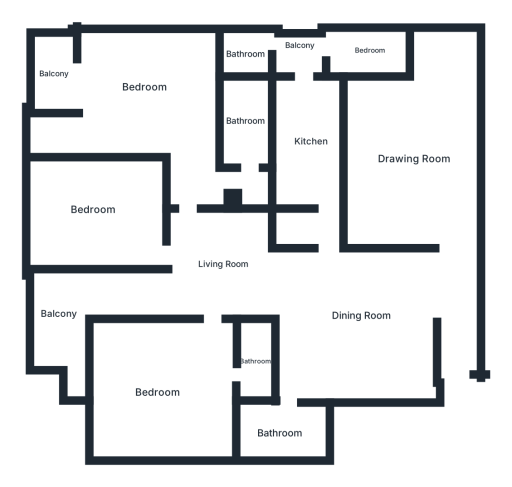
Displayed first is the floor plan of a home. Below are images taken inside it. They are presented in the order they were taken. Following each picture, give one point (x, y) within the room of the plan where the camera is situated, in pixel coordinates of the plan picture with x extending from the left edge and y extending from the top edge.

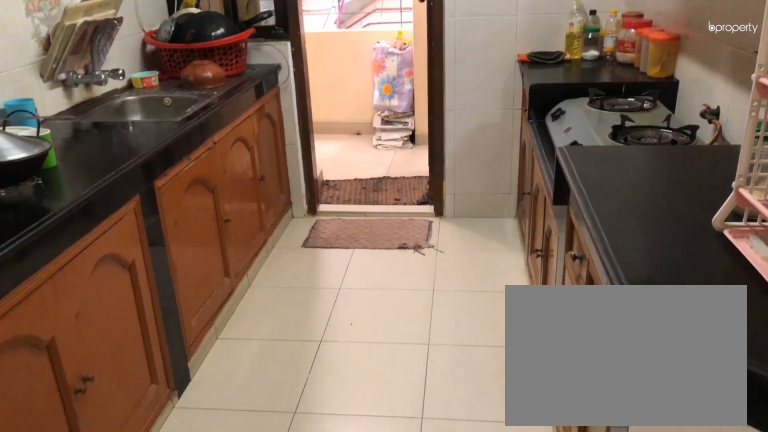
(309, 143)
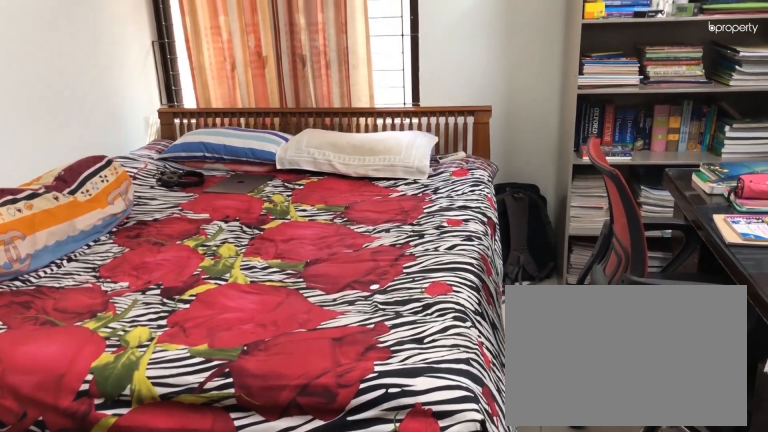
(156, 391)
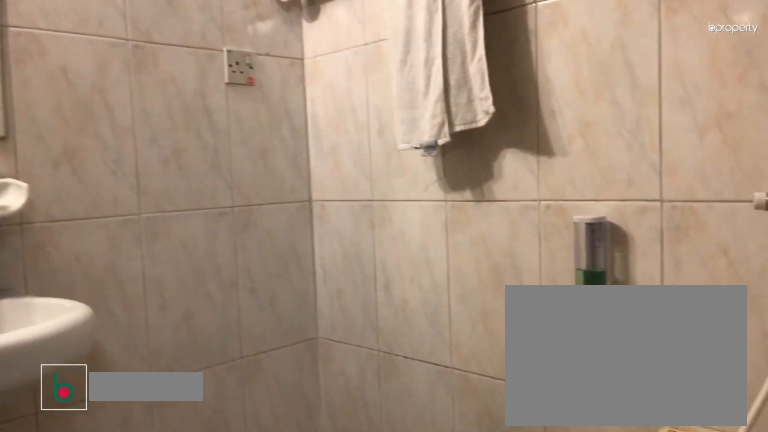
(255, 357)
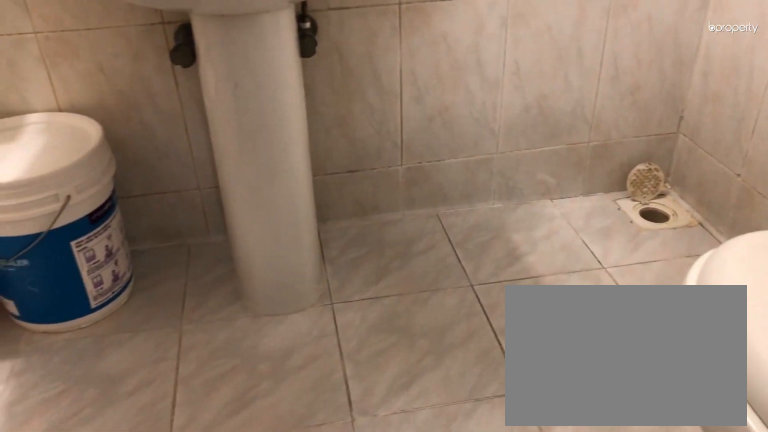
(255, 357)
